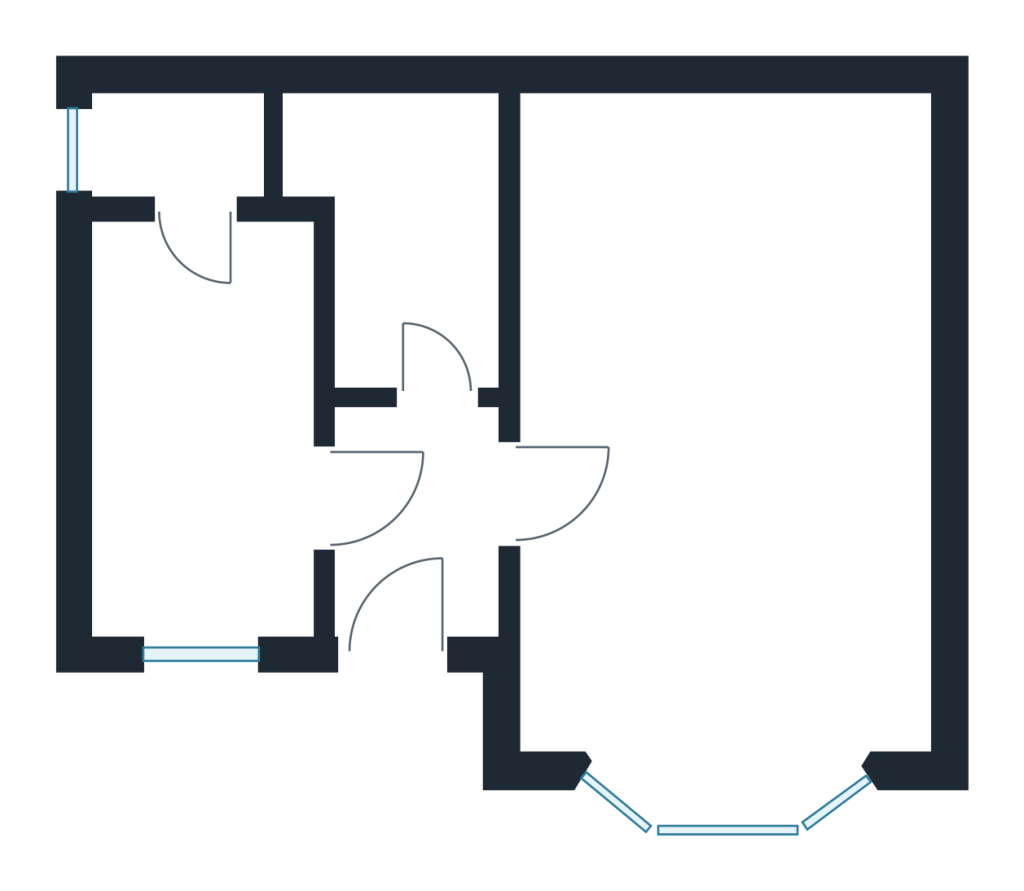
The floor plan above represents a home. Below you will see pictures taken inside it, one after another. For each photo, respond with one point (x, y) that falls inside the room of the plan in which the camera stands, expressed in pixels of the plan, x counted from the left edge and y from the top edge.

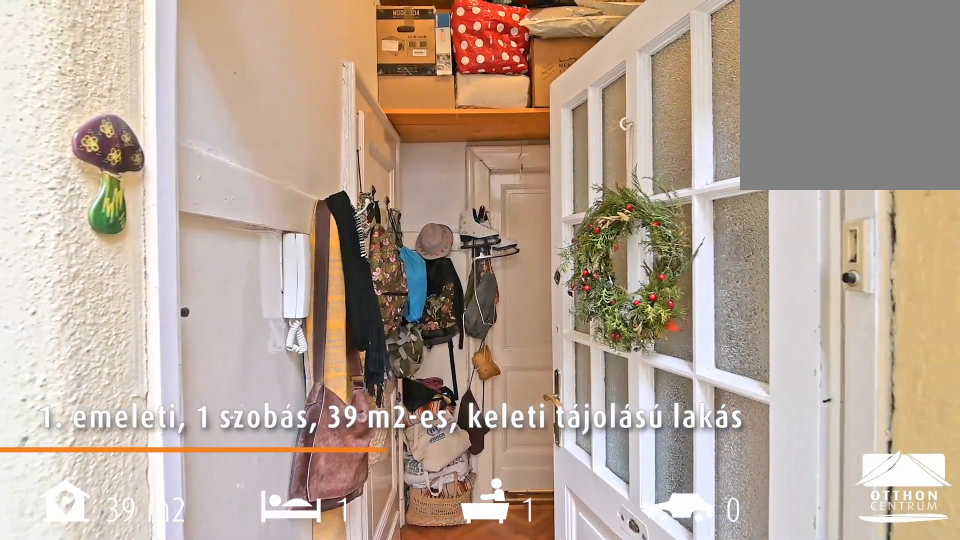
(422, 529)
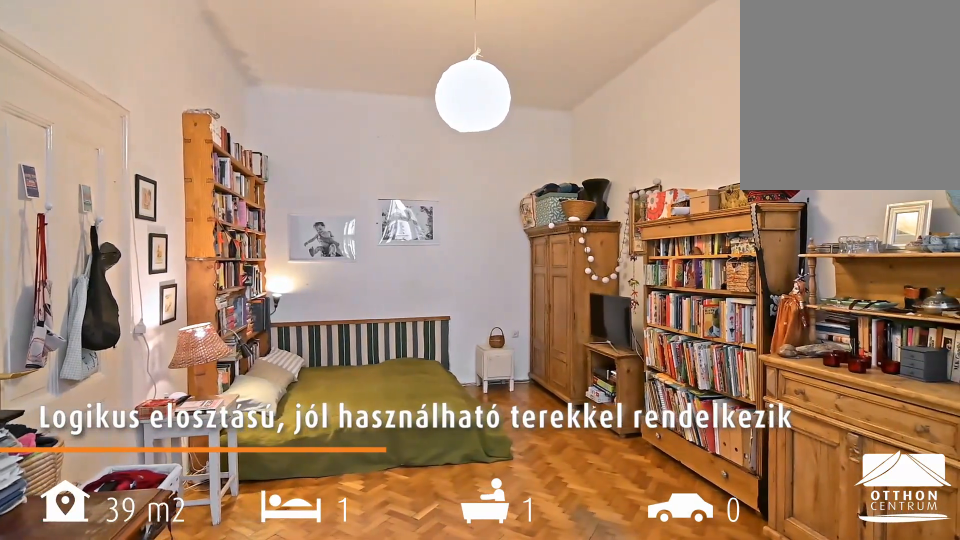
(725, 421)
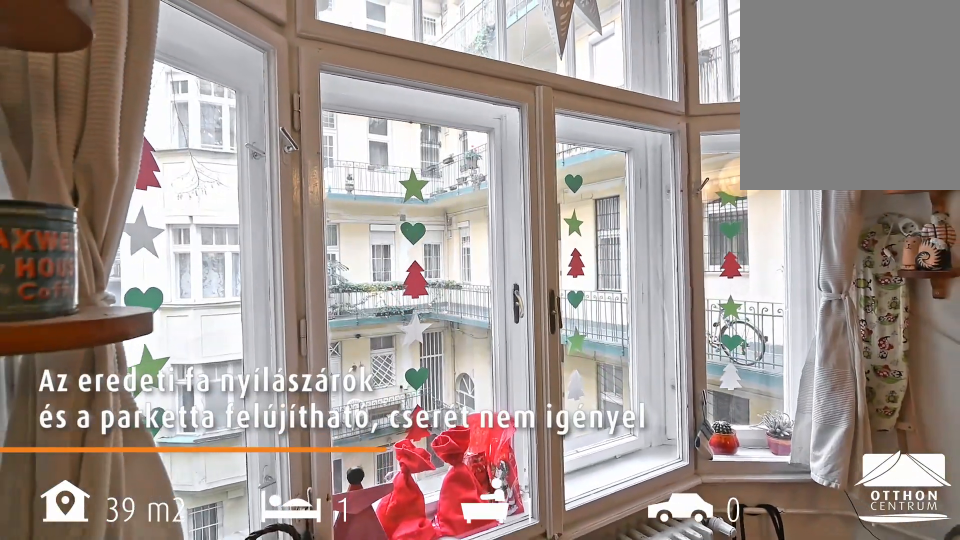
(724, 422)
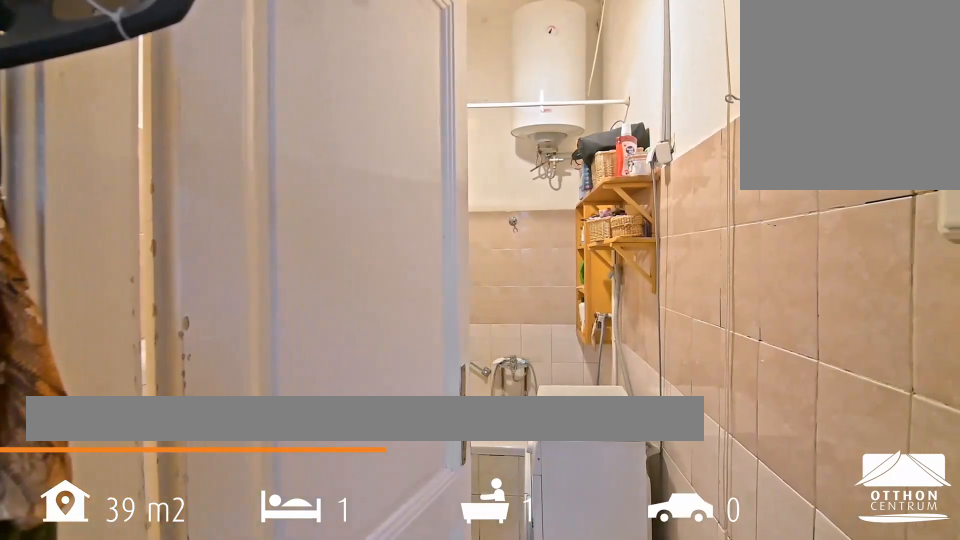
(408, 226)
